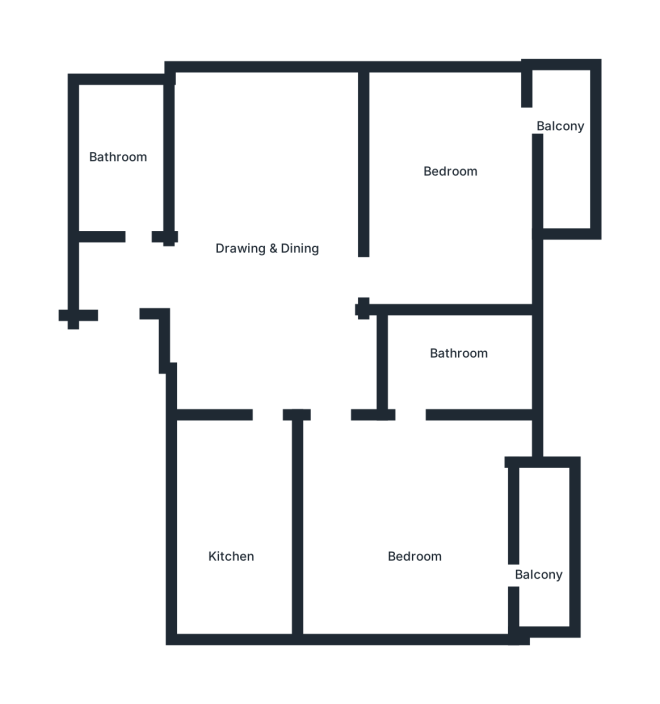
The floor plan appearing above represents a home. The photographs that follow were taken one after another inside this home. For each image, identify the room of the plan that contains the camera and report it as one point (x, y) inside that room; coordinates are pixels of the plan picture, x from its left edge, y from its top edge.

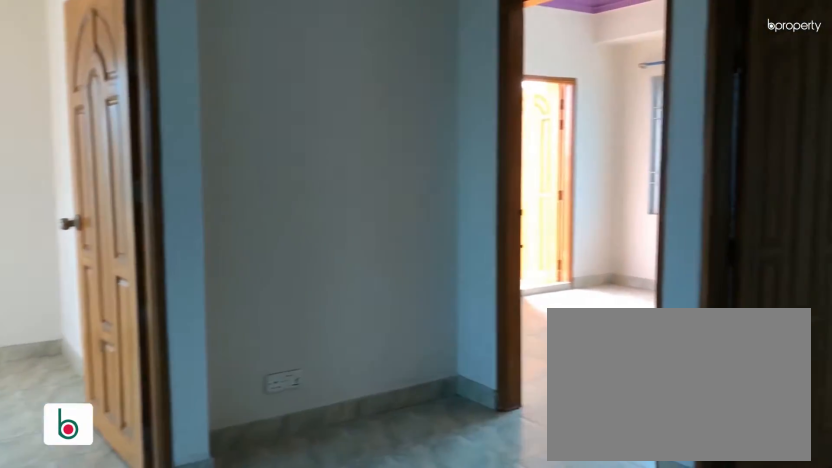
(259, 282)
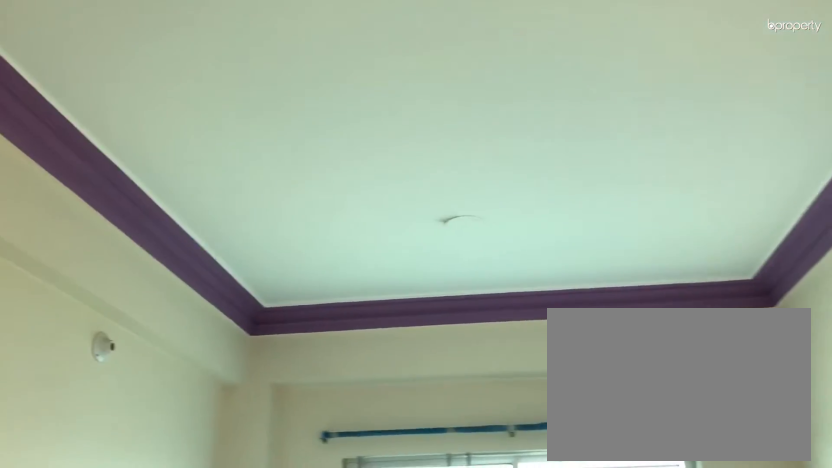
(250, 283)
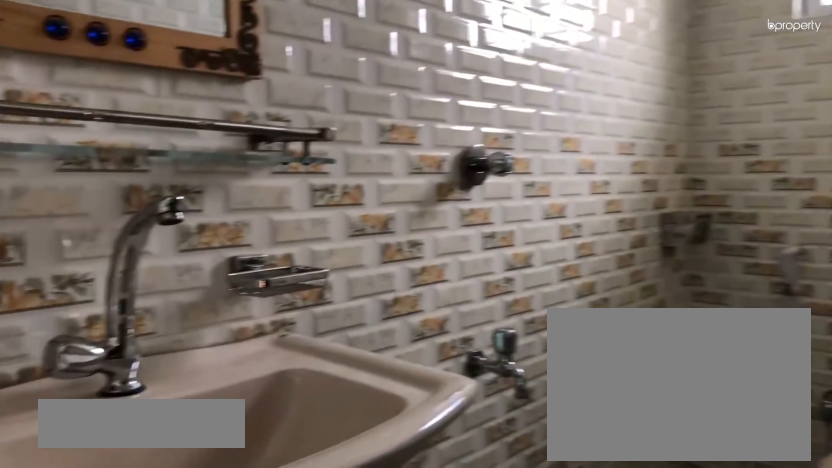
(126, 163)
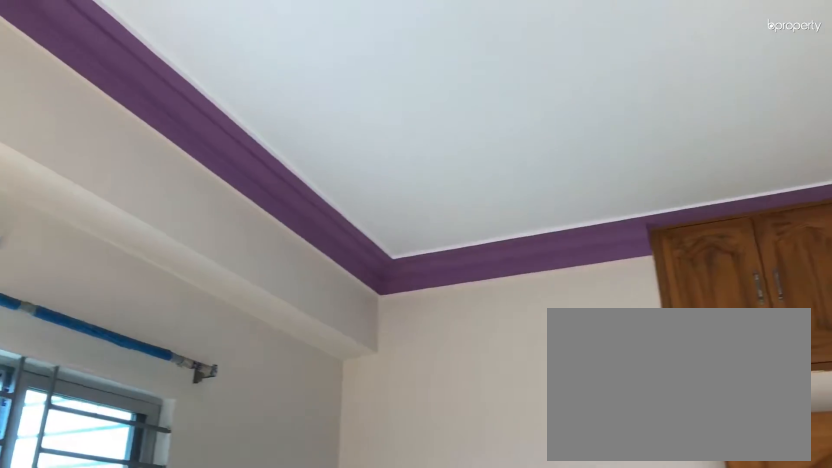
(454, 178)
